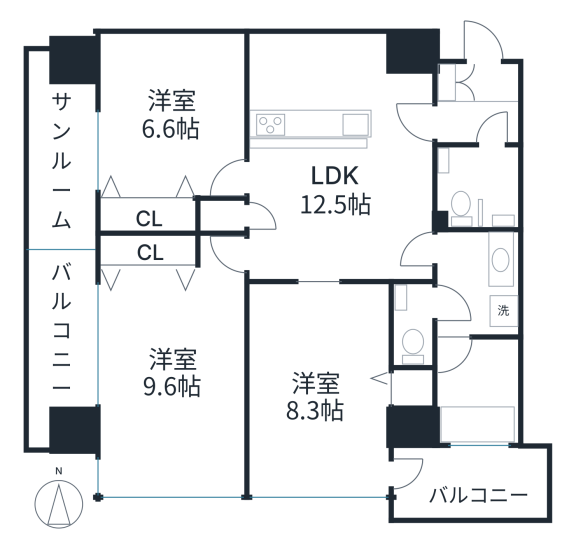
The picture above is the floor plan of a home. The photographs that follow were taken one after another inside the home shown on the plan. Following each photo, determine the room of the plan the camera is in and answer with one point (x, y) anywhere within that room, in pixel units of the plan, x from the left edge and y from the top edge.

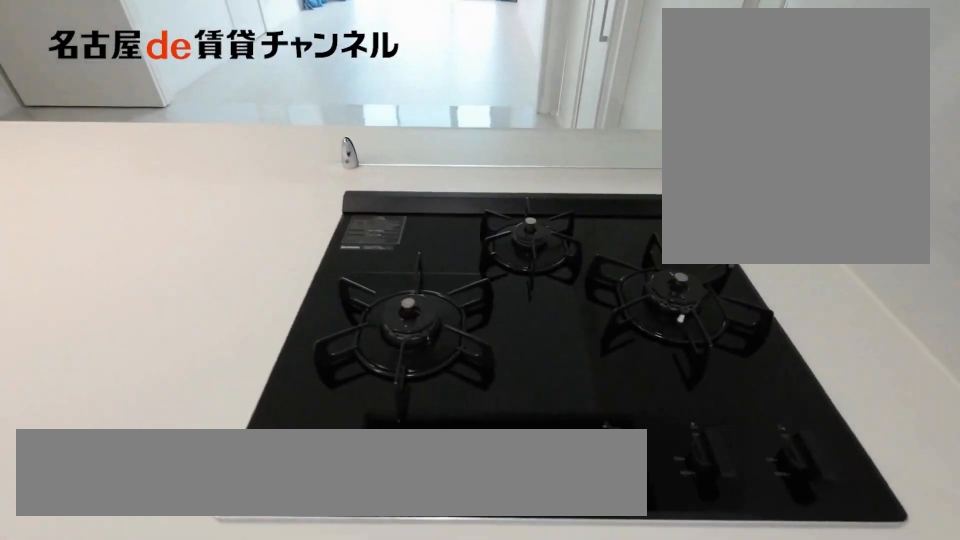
(305, 129)
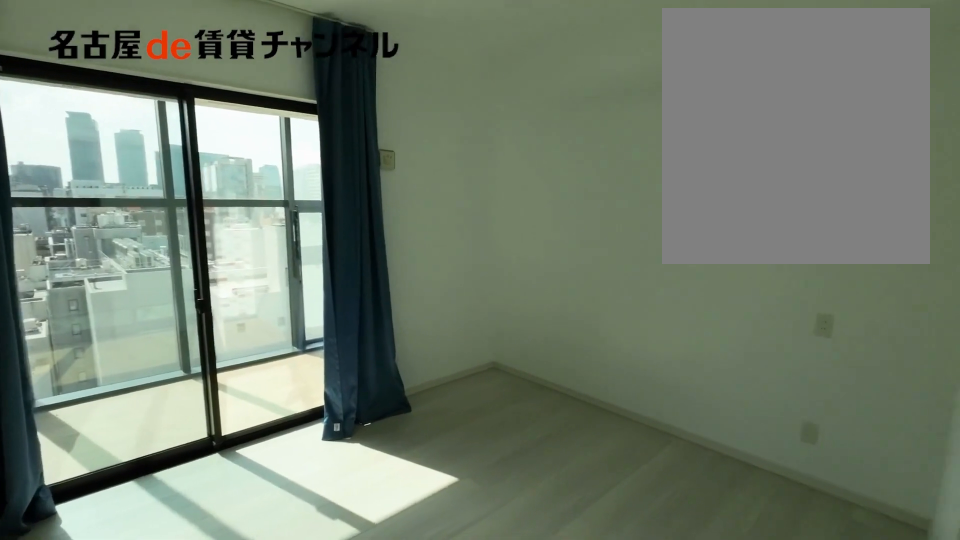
(172, 115)
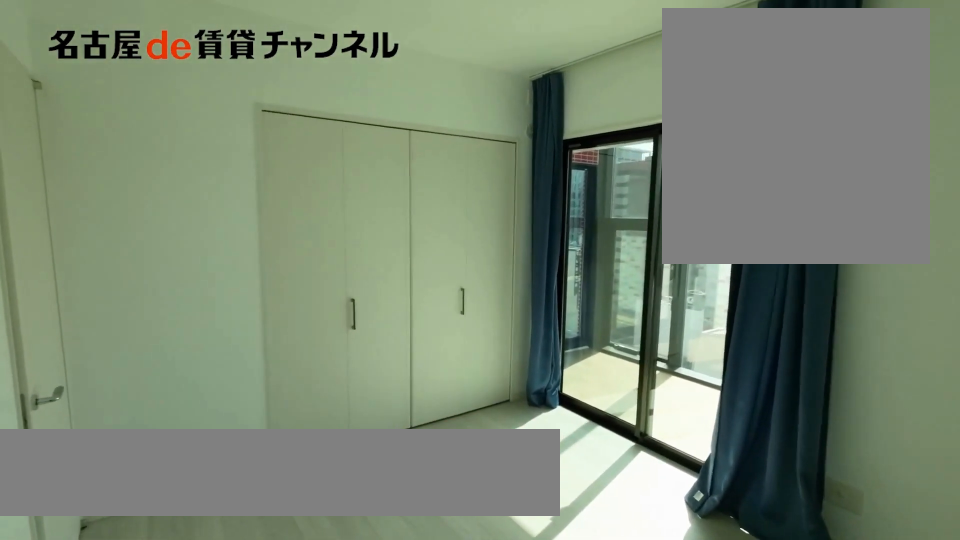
(172, 115)
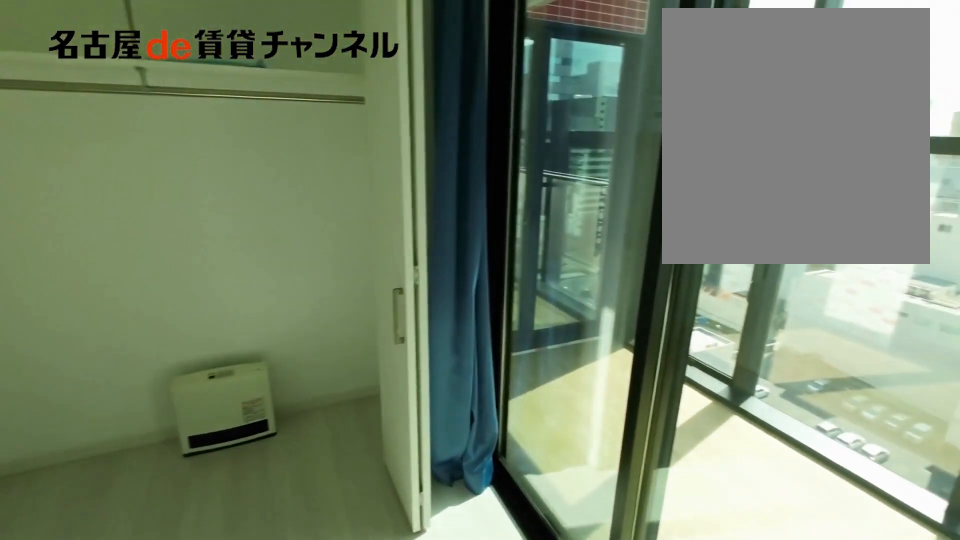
(172, 114)
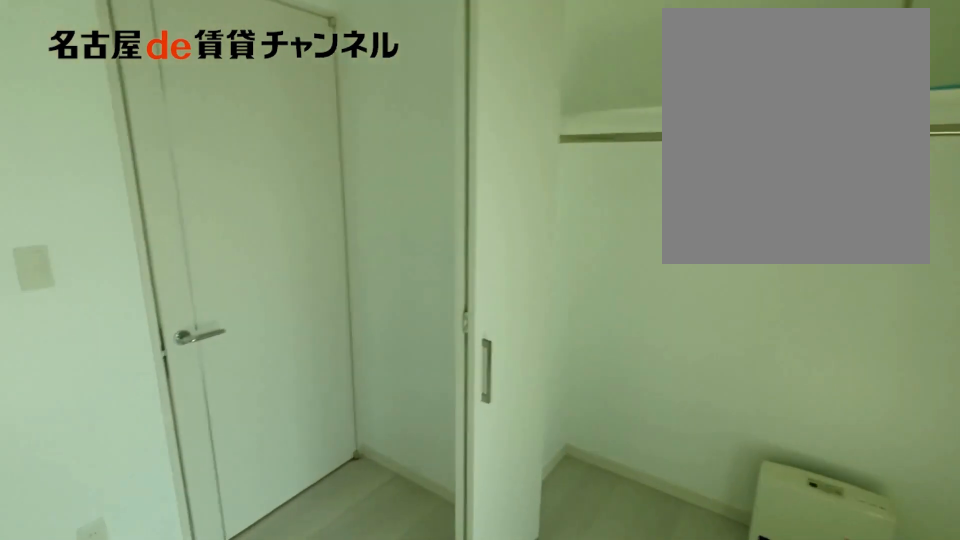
(172, 114)
